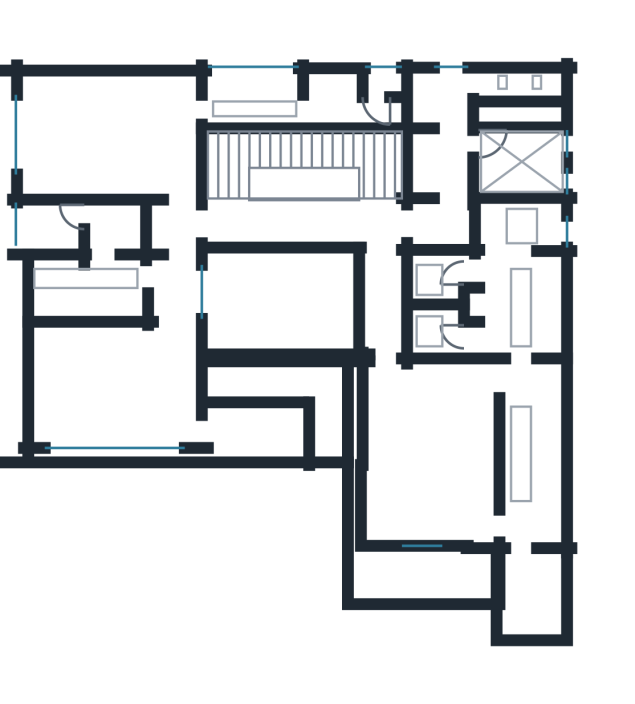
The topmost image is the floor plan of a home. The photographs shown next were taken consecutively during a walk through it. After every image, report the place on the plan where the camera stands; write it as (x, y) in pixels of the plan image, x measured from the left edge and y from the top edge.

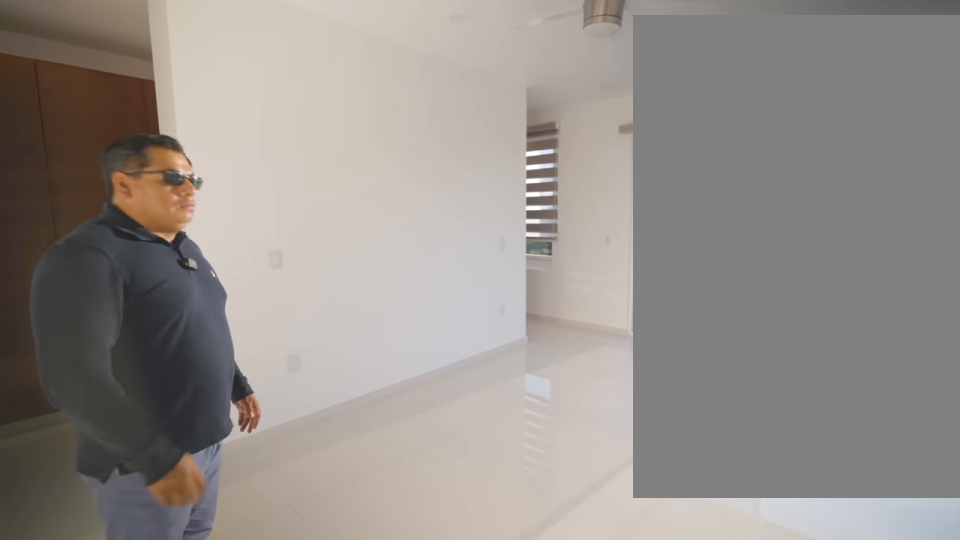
(392, 393)
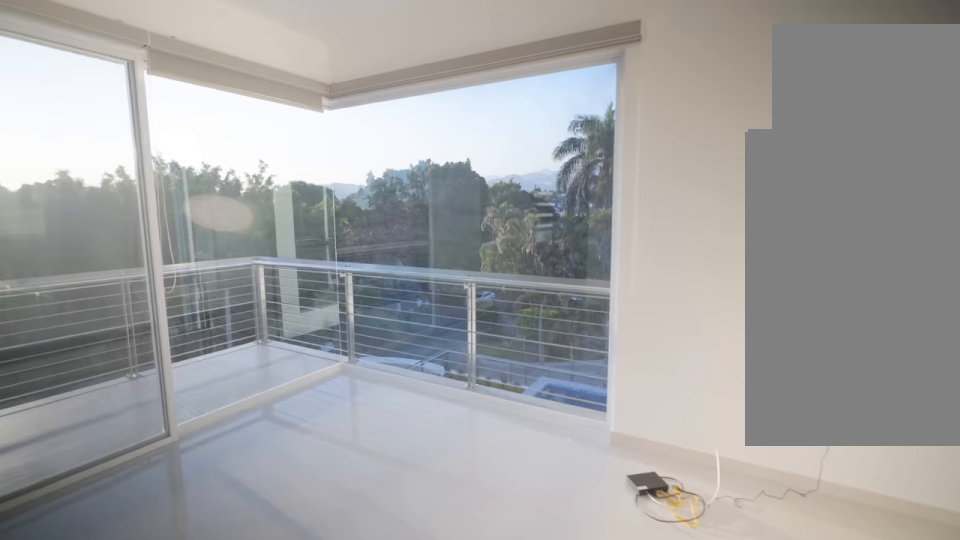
(413, 472)
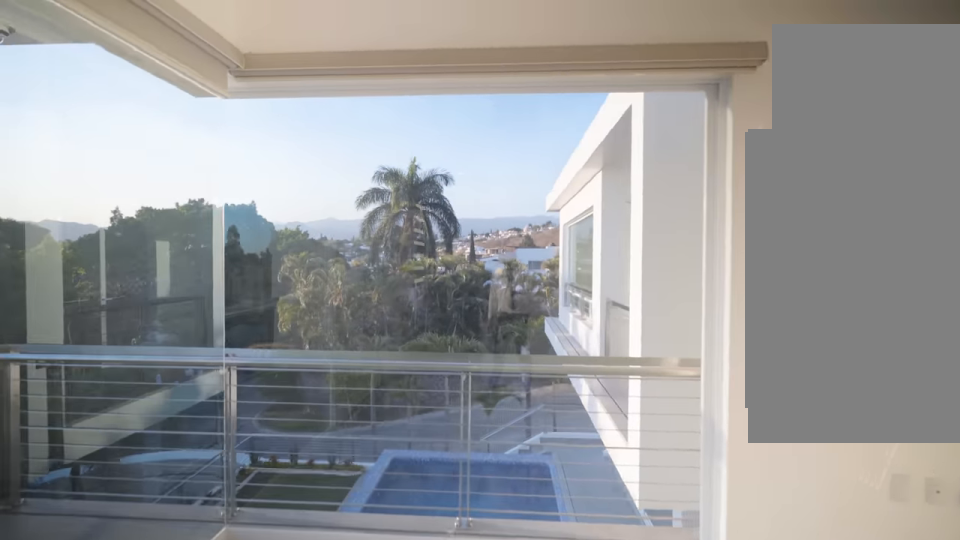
(404, 502)
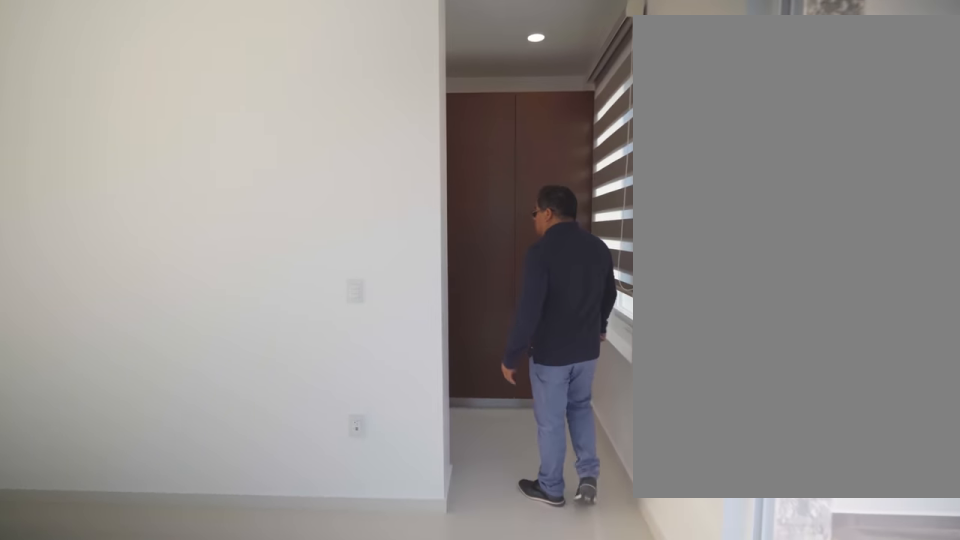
(444, 514)
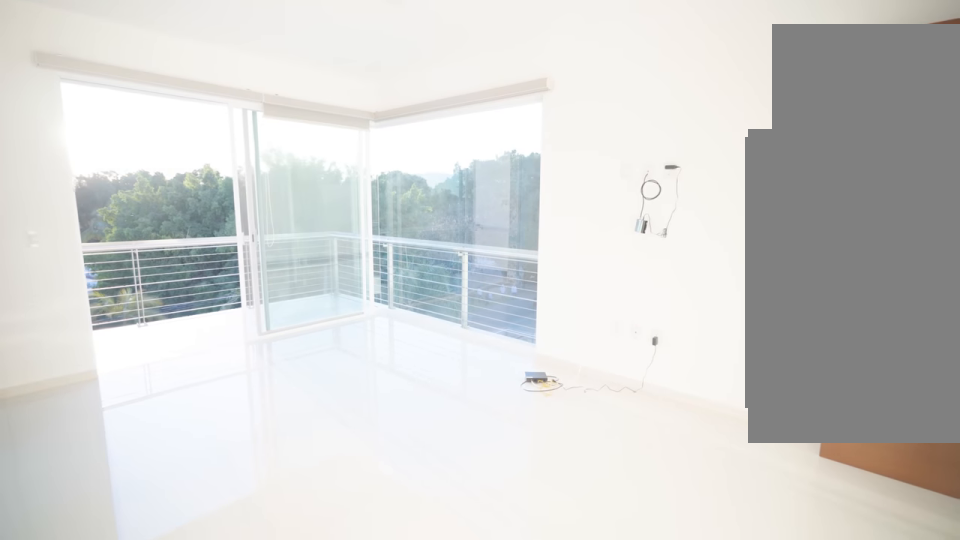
(481, 384)
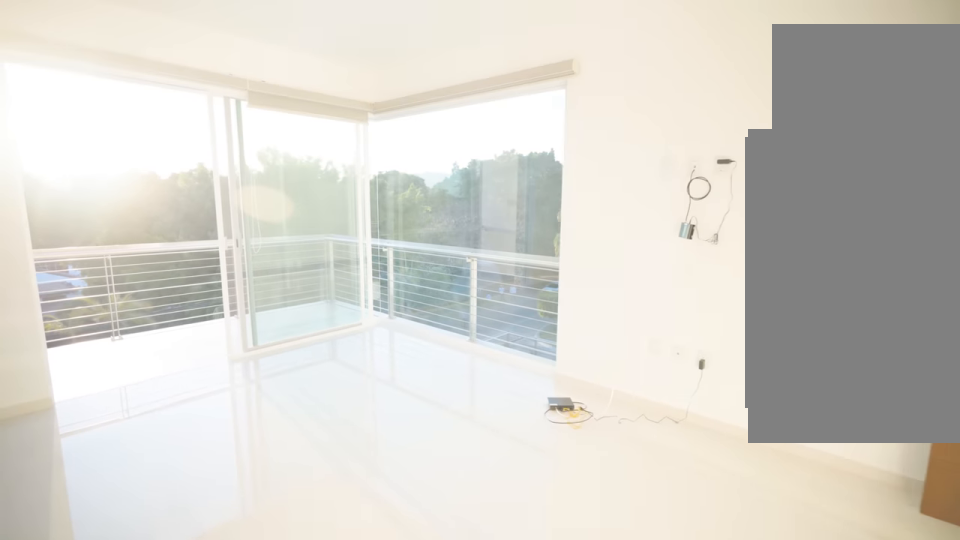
(474, 386)
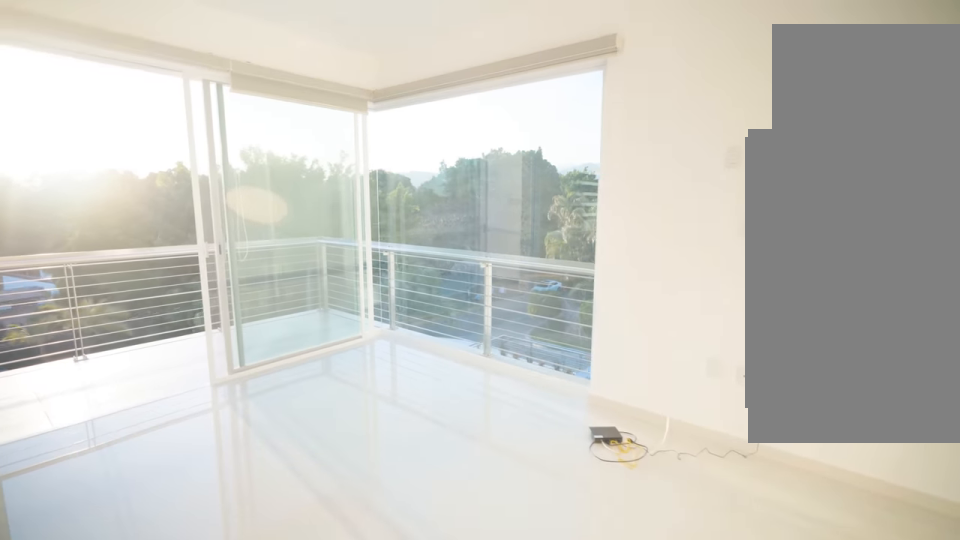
(456, 411)
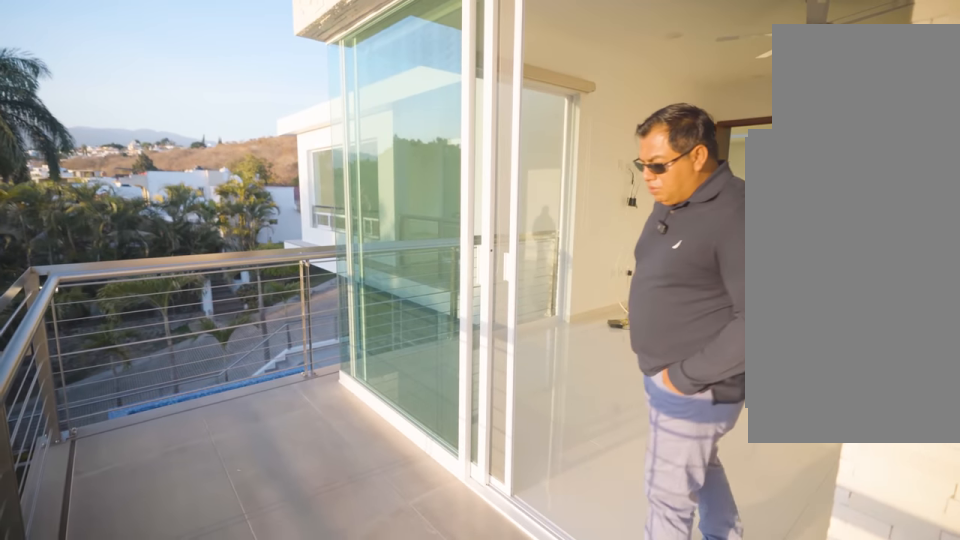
(450, 571)
